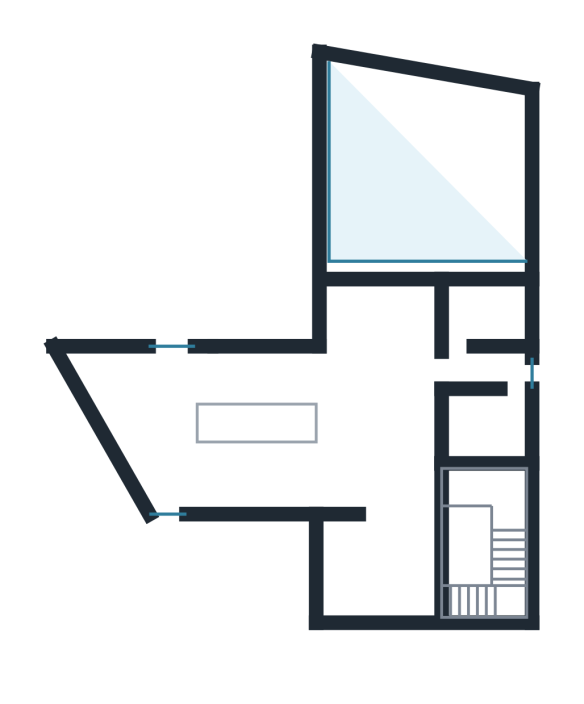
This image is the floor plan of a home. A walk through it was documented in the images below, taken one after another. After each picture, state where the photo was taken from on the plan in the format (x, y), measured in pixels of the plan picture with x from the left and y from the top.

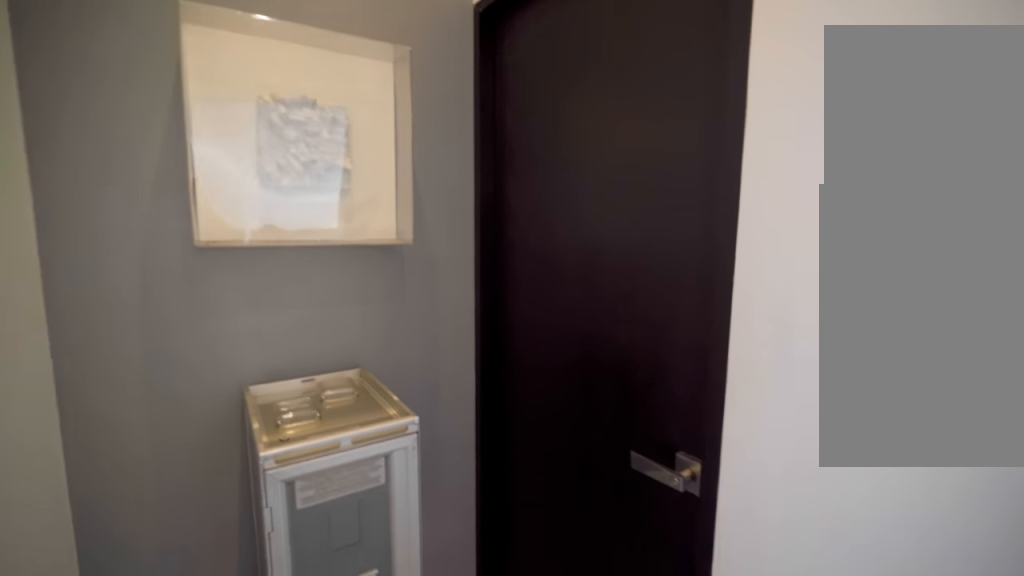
(467, 361)
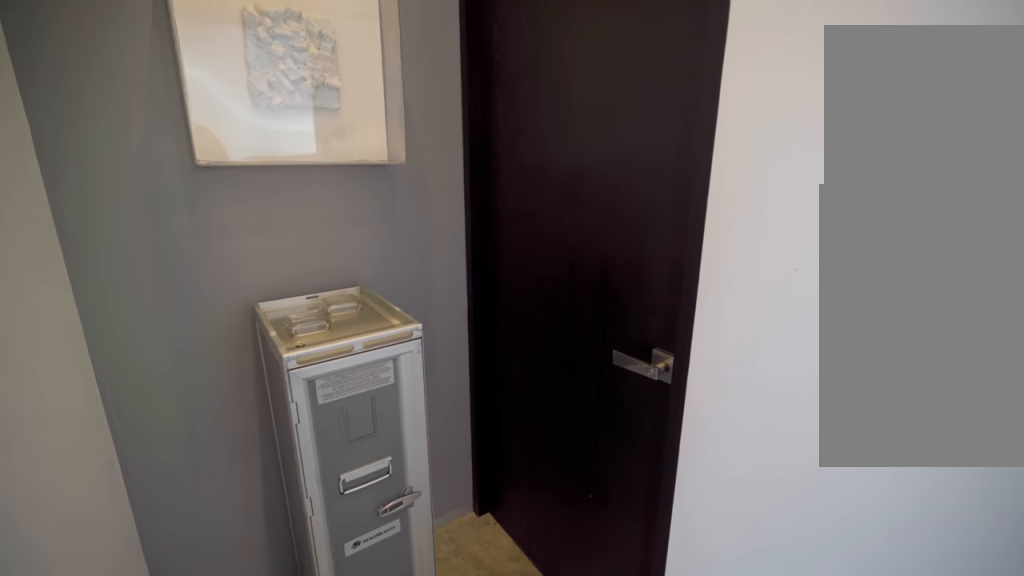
(494, 367)
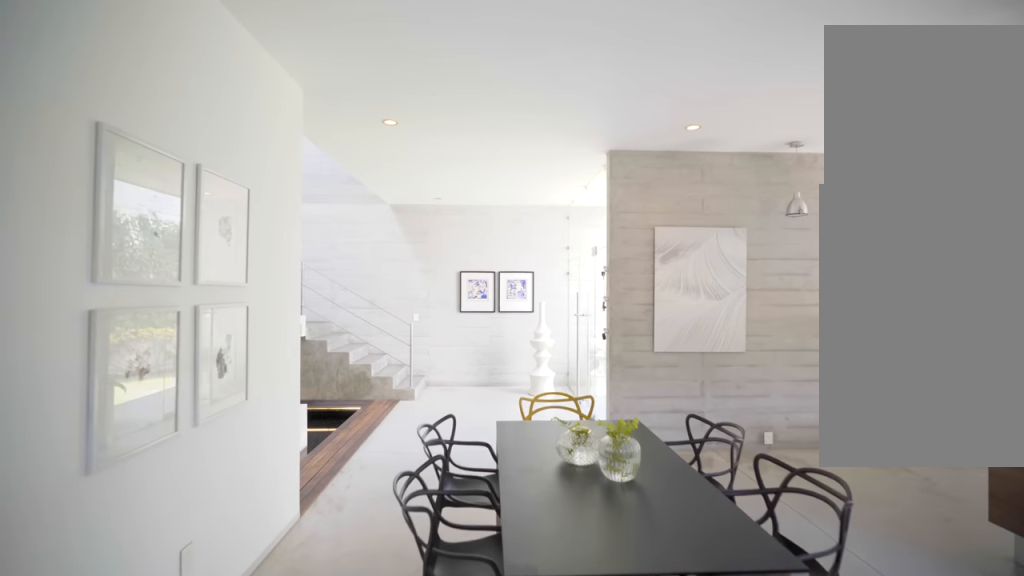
(370, 327)
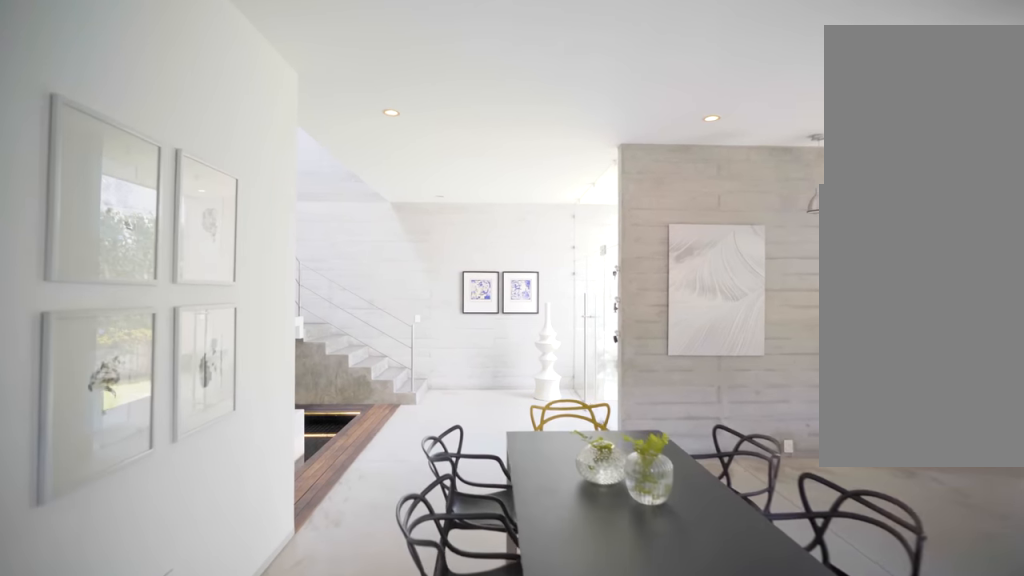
(370, 327)
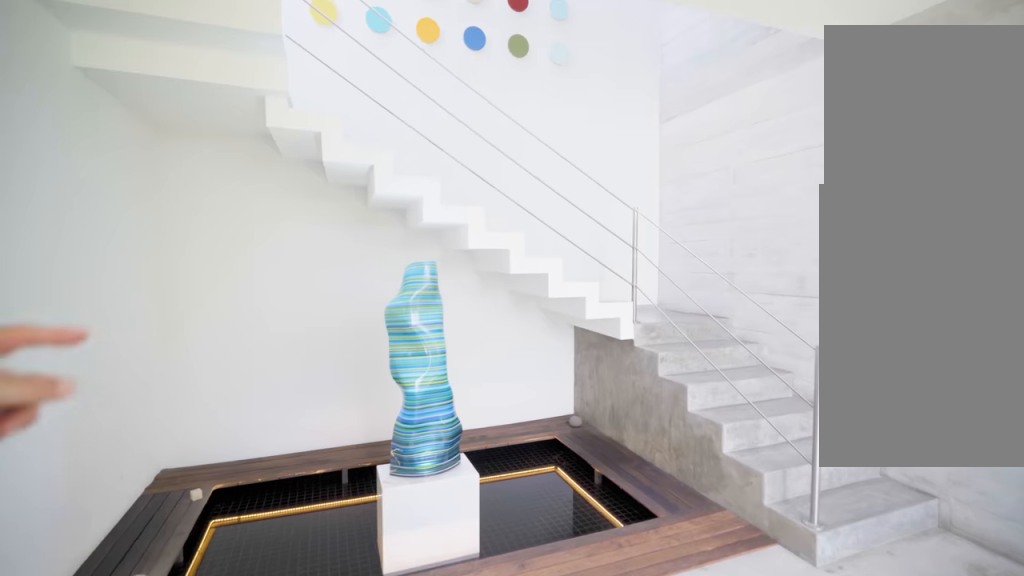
(345, 445)
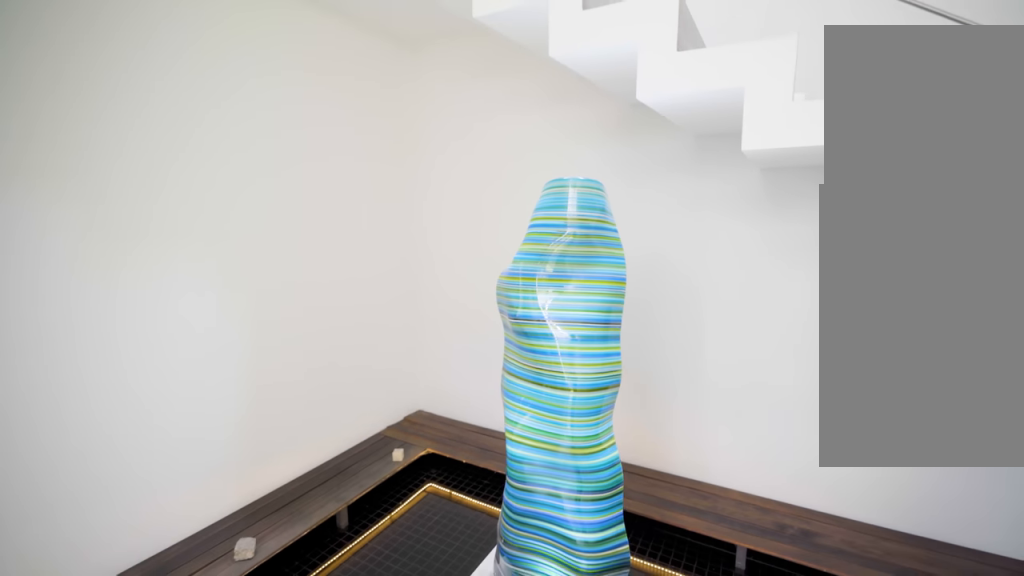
(413, 532)
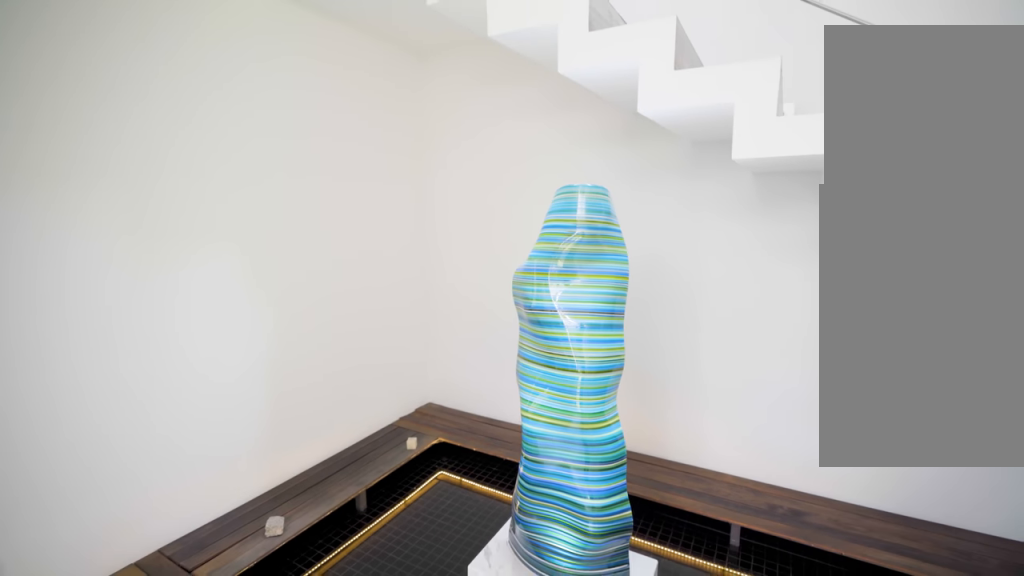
(413, 532)
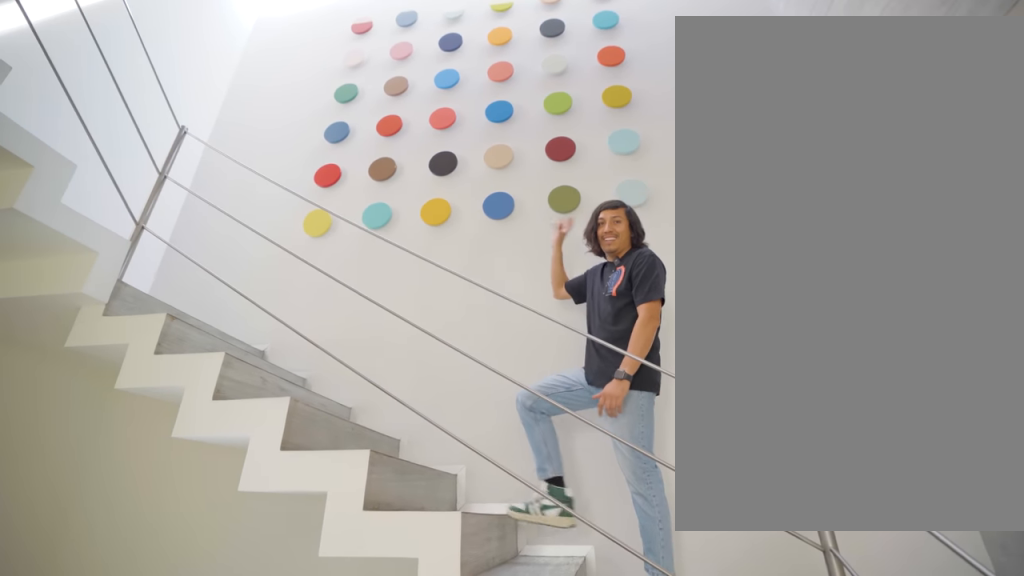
(412, 543)
